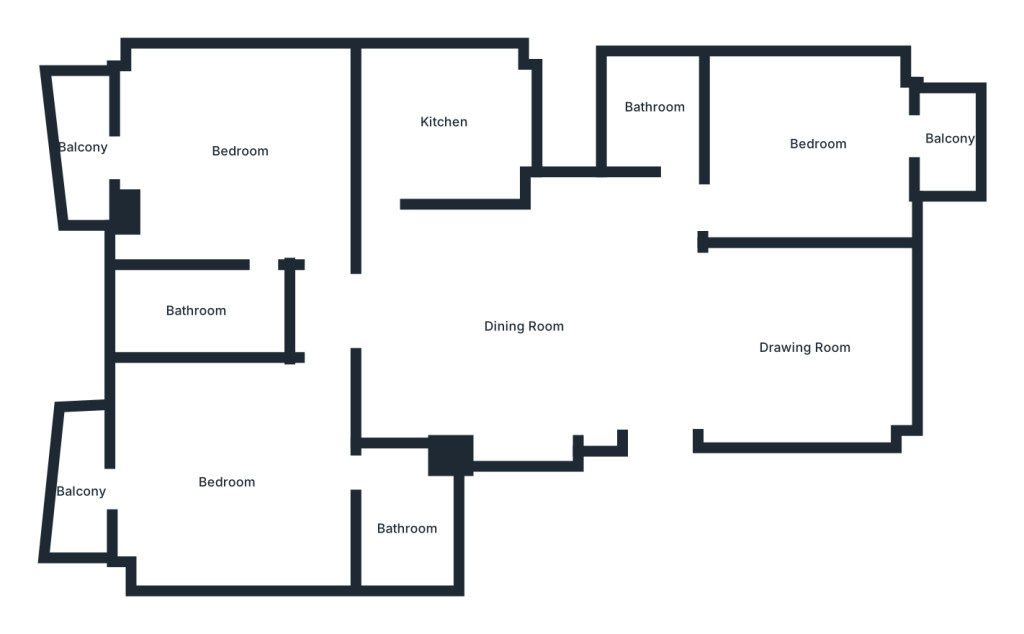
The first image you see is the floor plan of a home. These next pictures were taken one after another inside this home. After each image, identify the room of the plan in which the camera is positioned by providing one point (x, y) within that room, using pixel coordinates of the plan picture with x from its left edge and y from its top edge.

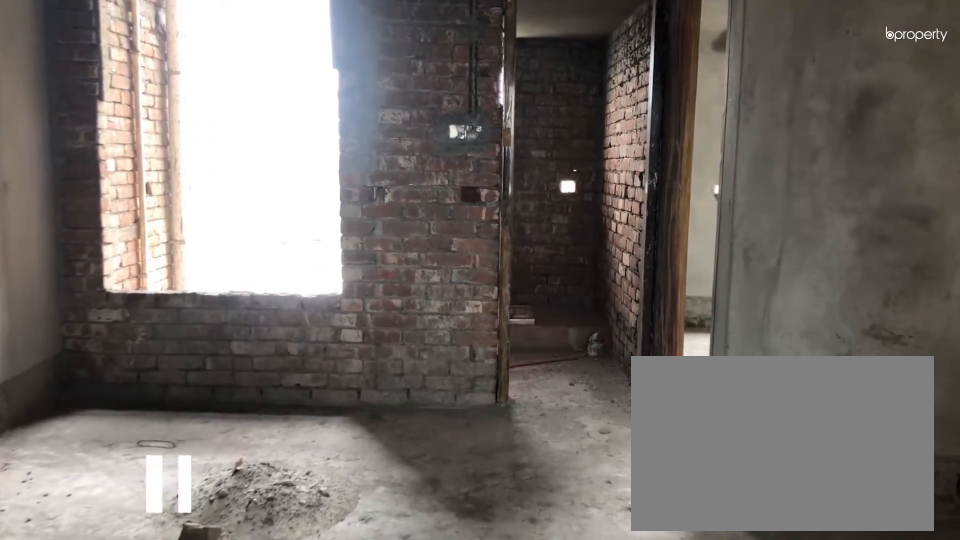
(656, 370)
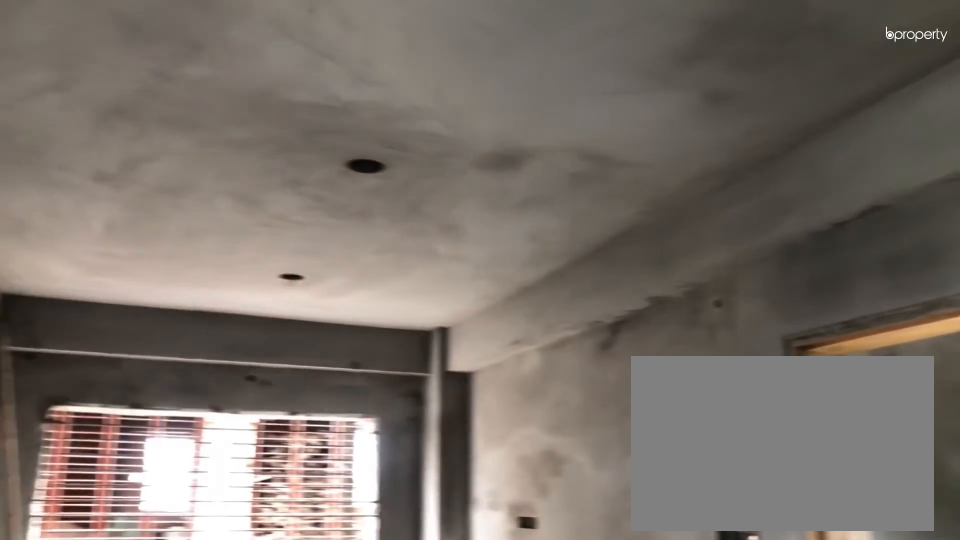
(793, 345)
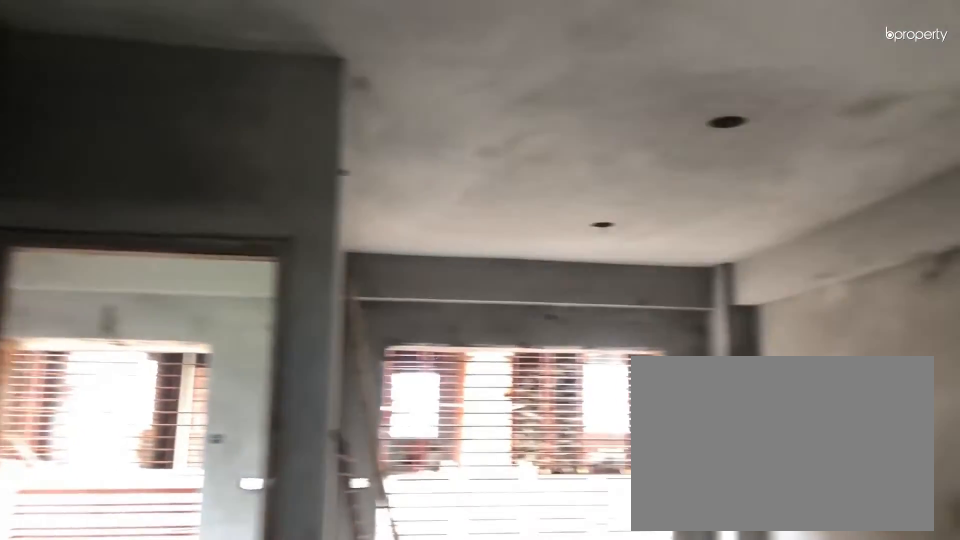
(513, 326)
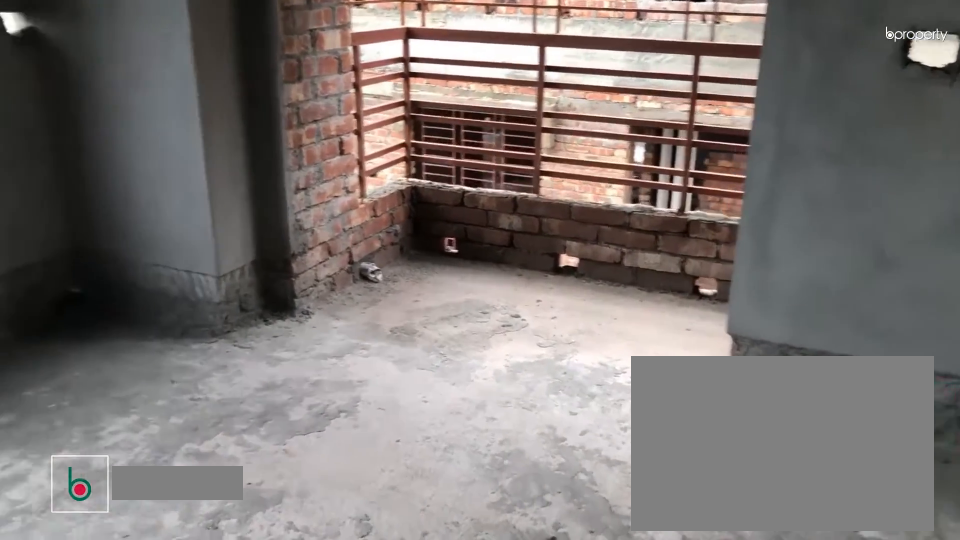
(802, 143)
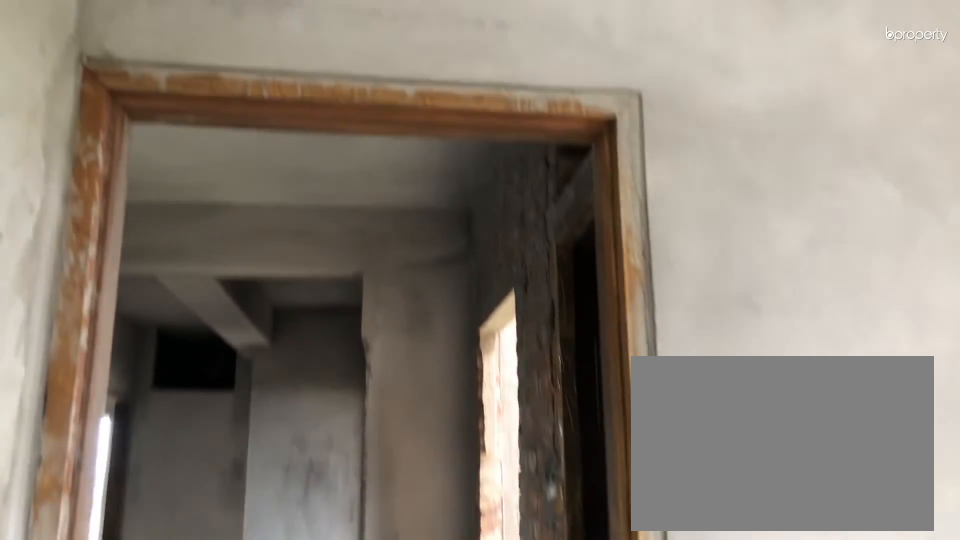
(802, 143)
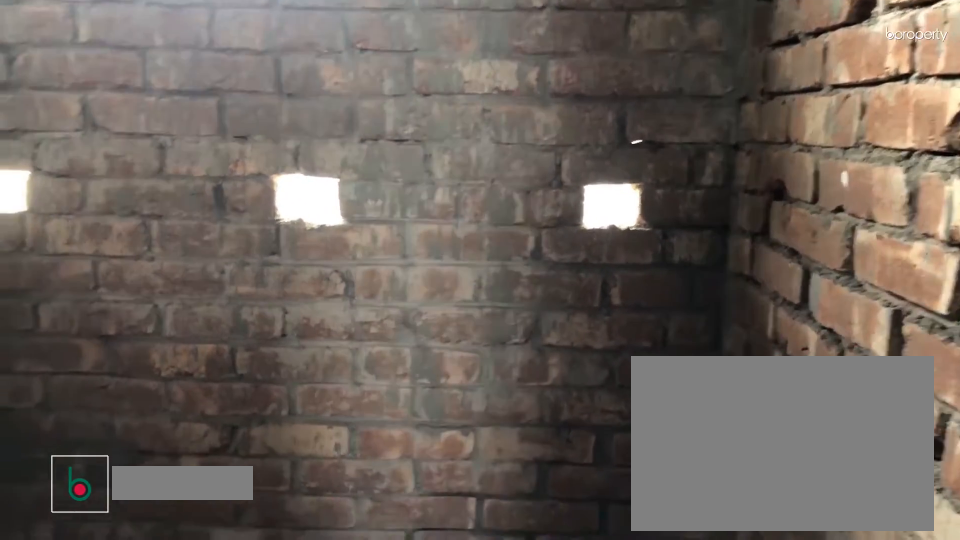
(653, 109)
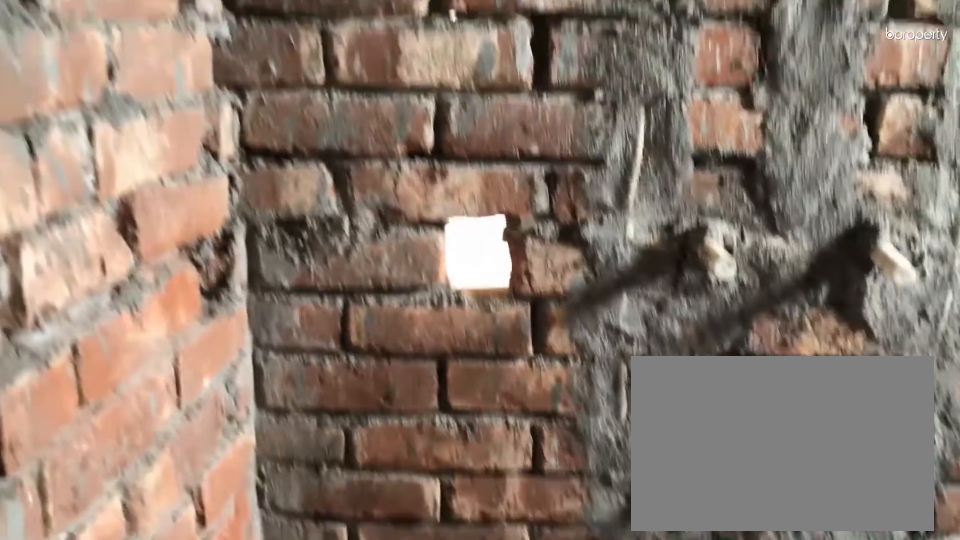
(653, 109)
